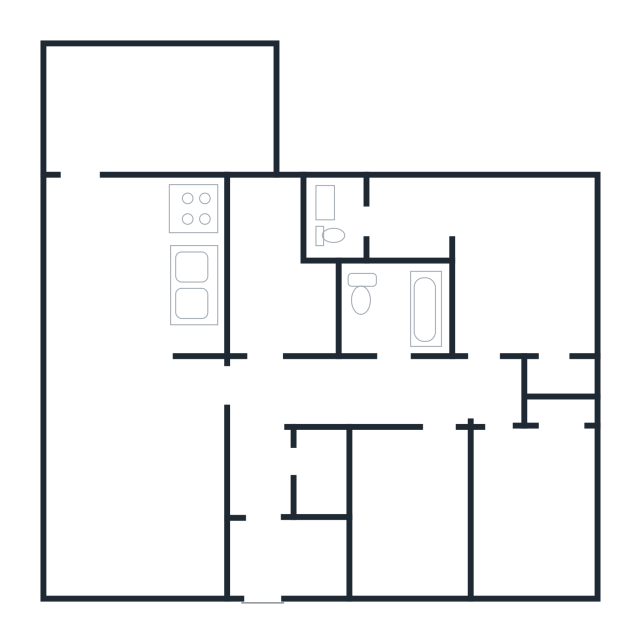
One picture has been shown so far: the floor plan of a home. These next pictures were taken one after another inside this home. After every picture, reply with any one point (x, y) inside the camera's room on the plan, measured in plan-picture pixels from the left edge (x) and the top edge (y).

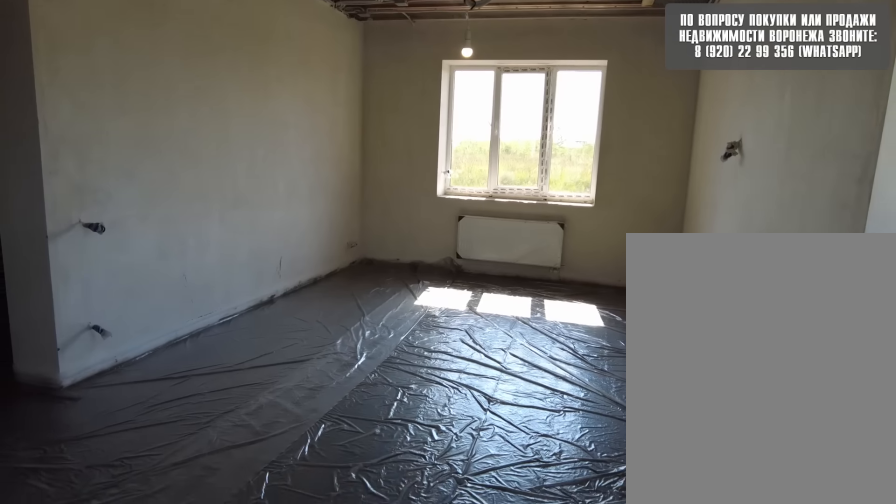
(109, 273)
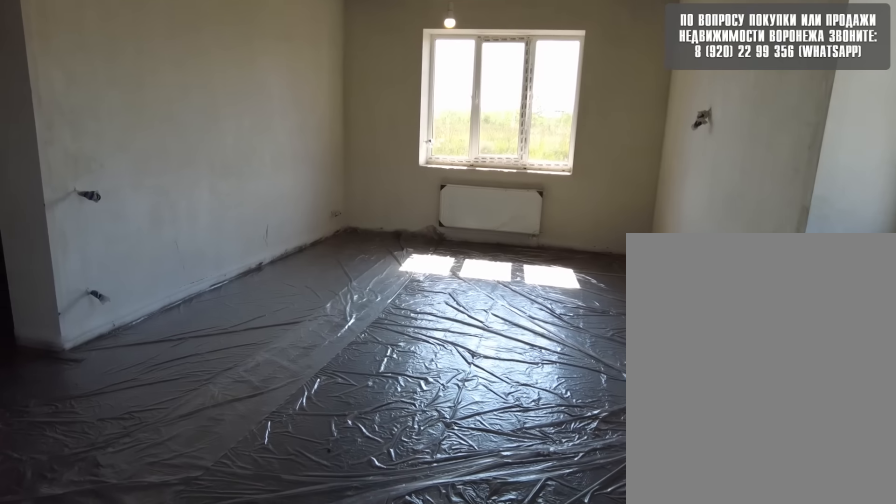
(109, 255)
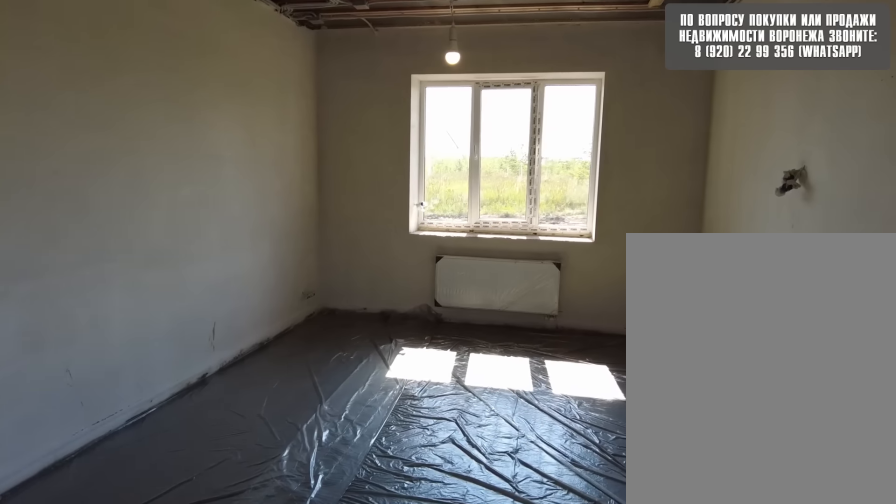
(110, 231)
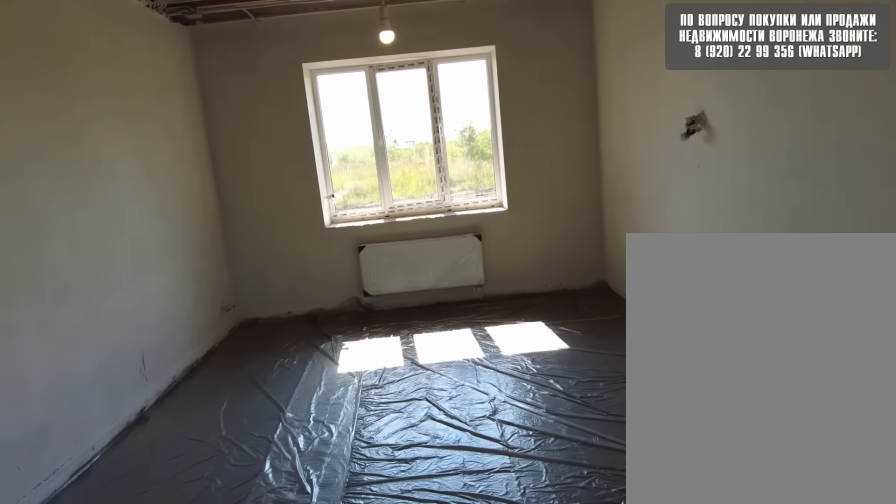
(110, 231)
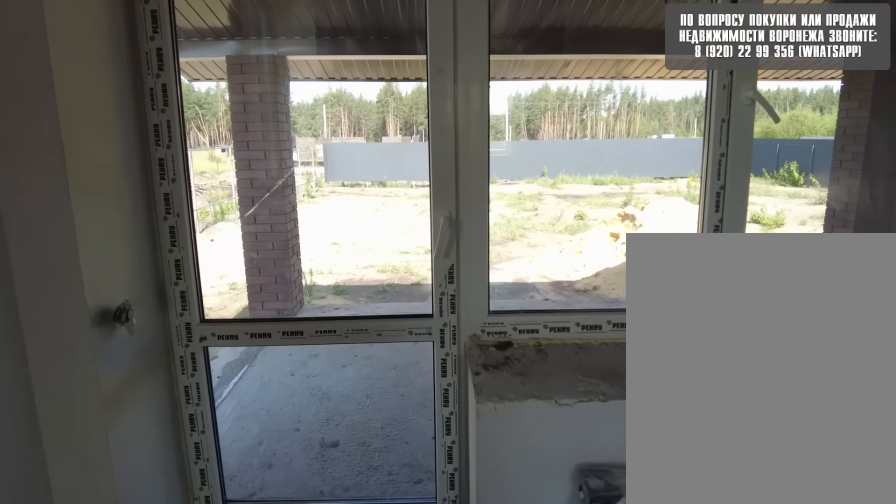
(112, 223)
